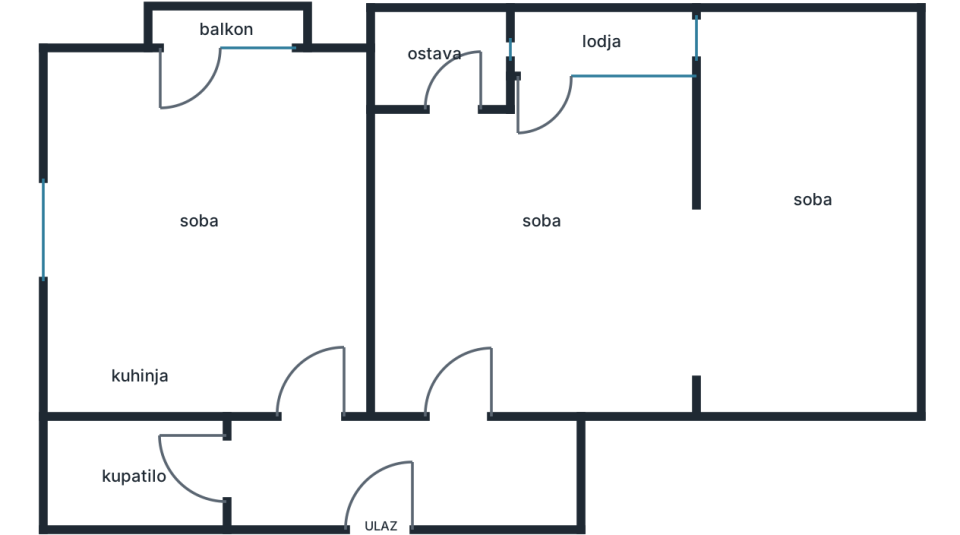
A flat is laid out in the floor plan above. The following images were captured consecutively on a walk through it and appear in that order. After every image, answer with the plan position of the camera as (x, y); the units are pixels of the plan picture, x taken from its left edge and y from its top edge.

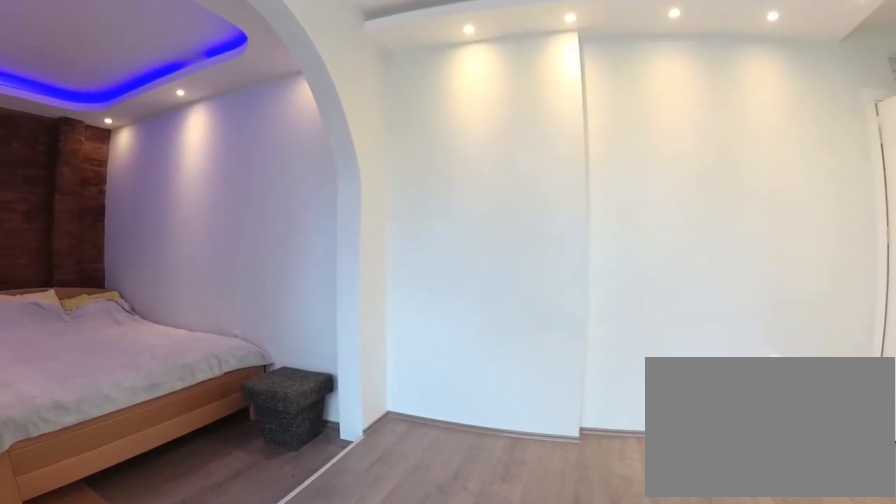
(558, 156)
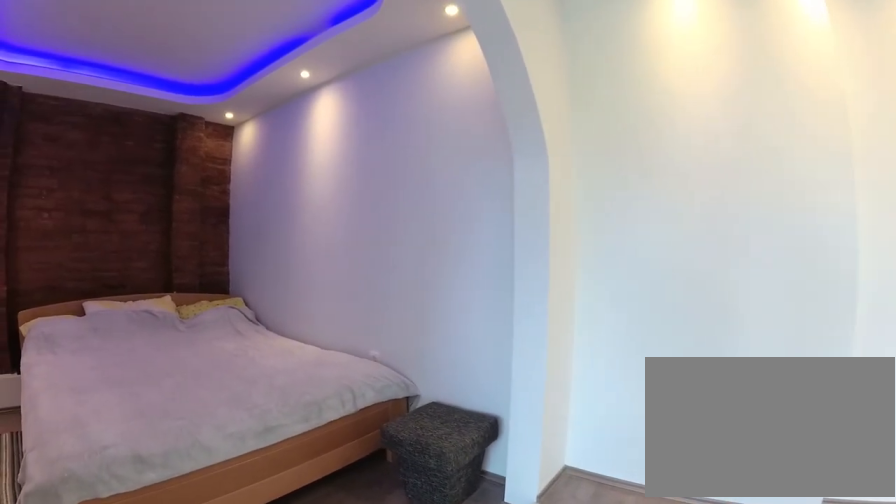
(588, 193)
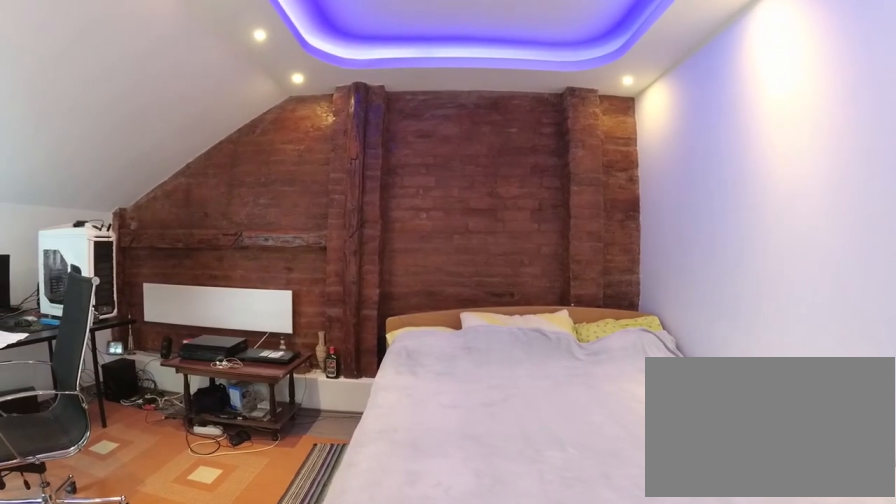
(661, 245)
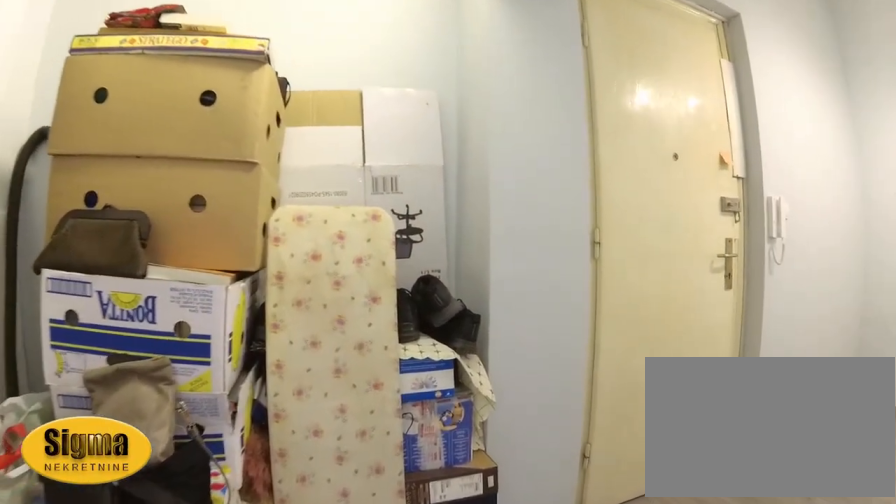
(459, 368)
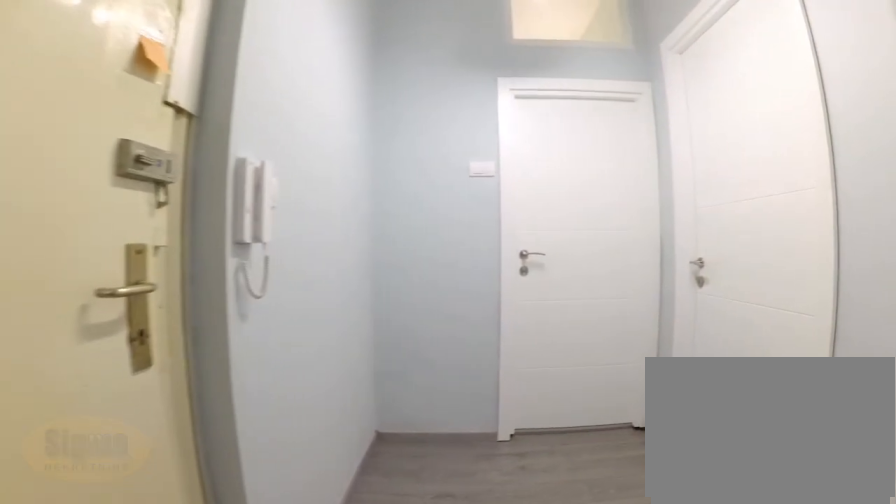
(435, 467)
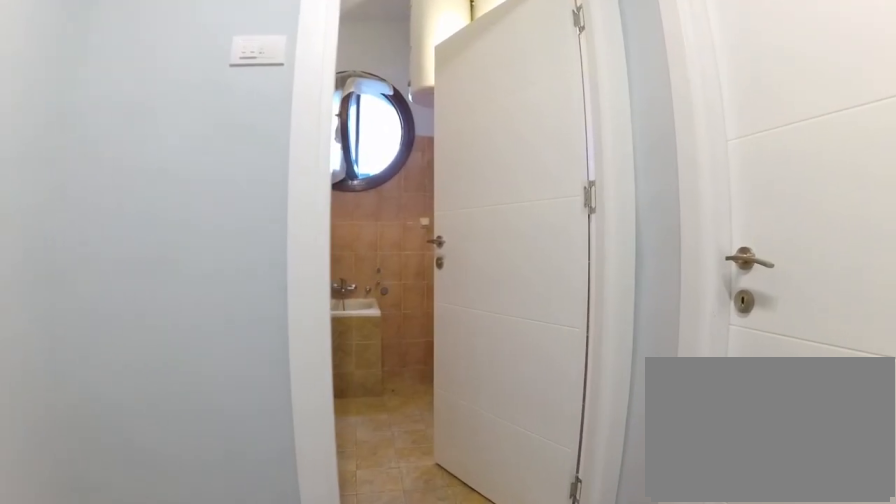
(334, 468)
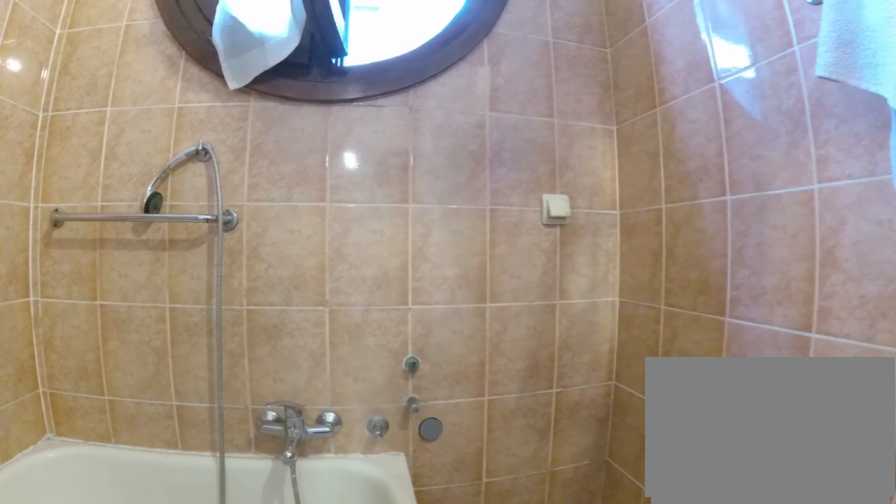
(141, 468)
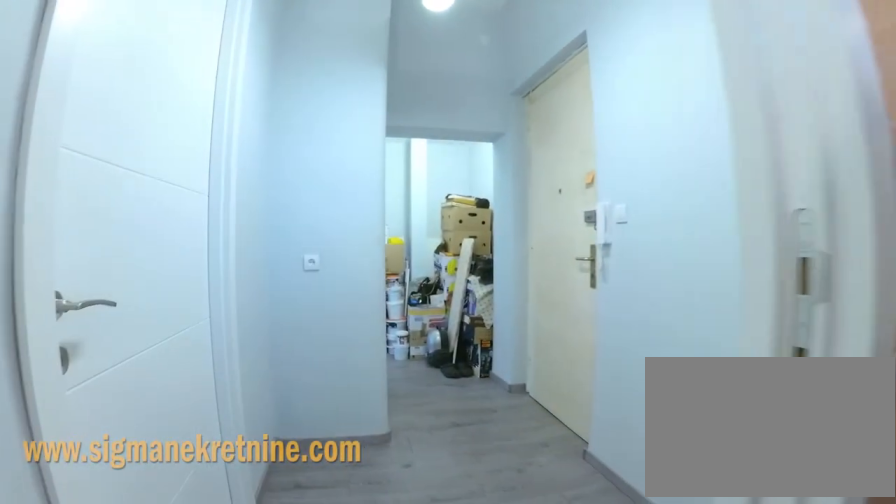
(167, 466)
